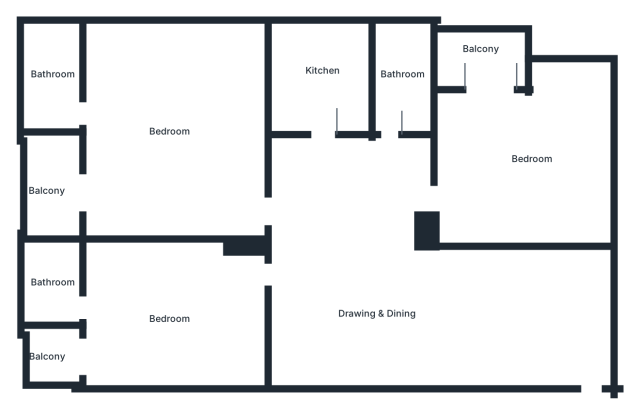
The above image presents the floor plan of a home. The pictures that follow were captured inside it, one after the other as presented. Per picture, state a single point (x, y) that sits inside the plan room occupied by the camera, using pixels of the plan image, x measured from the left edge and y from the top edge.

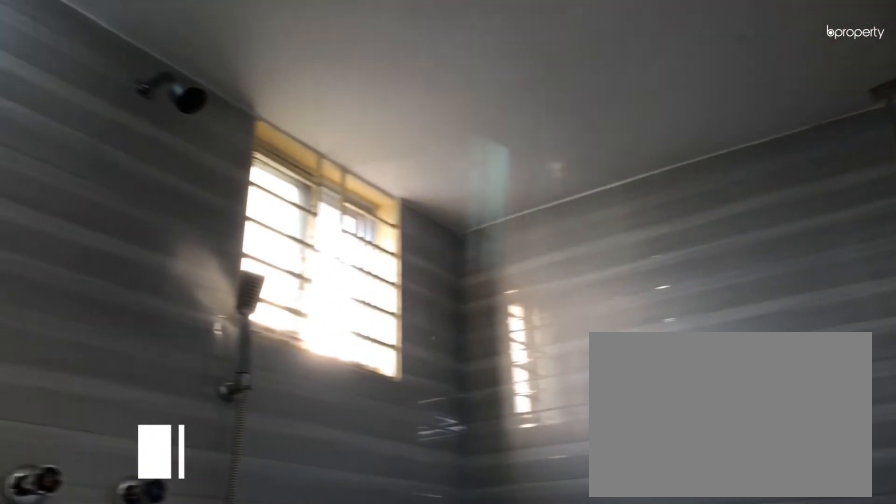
(51, 76)
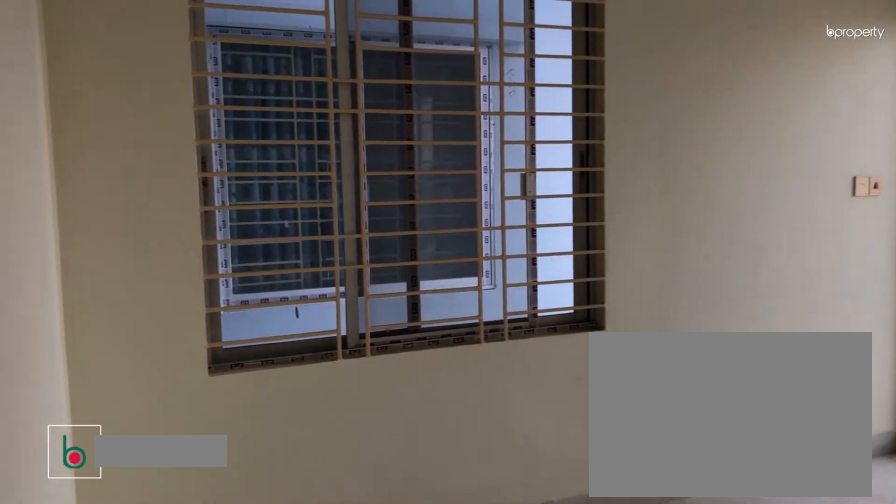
(167, 319)
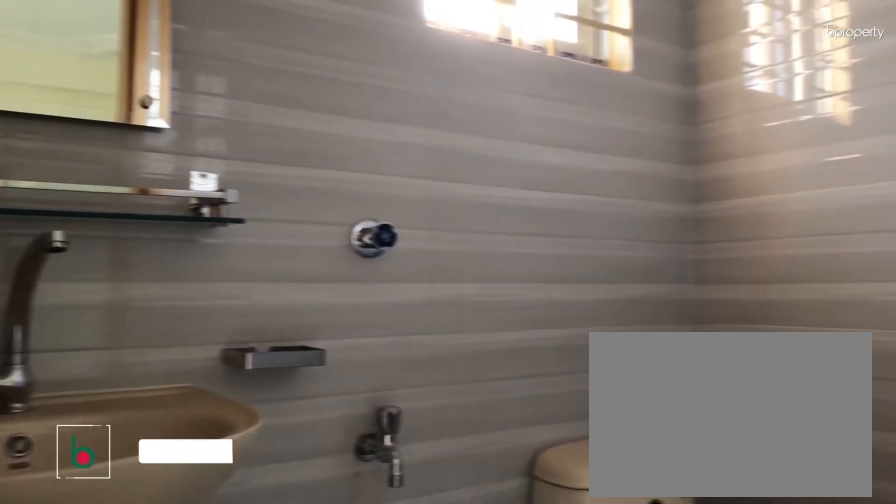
(53, 287)
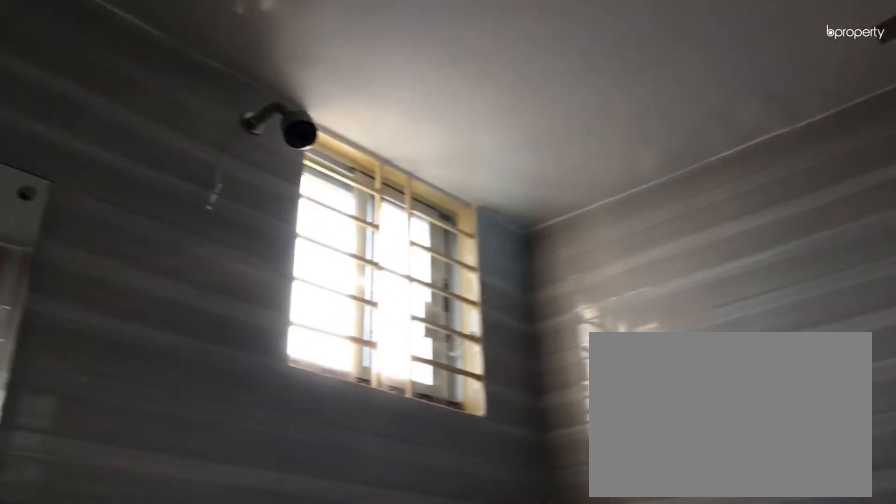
(53, 287)
